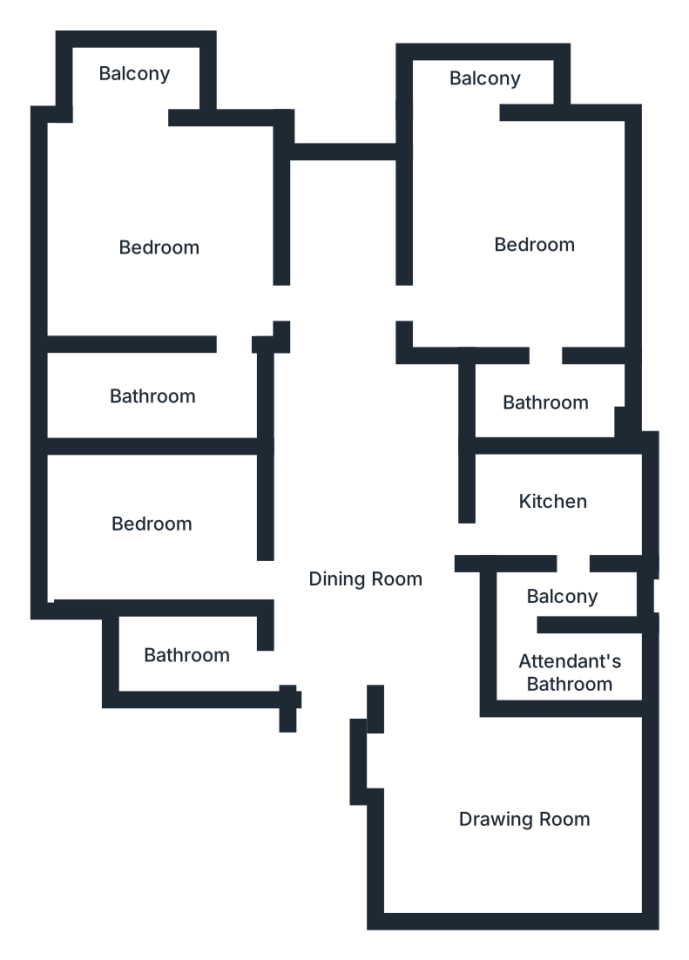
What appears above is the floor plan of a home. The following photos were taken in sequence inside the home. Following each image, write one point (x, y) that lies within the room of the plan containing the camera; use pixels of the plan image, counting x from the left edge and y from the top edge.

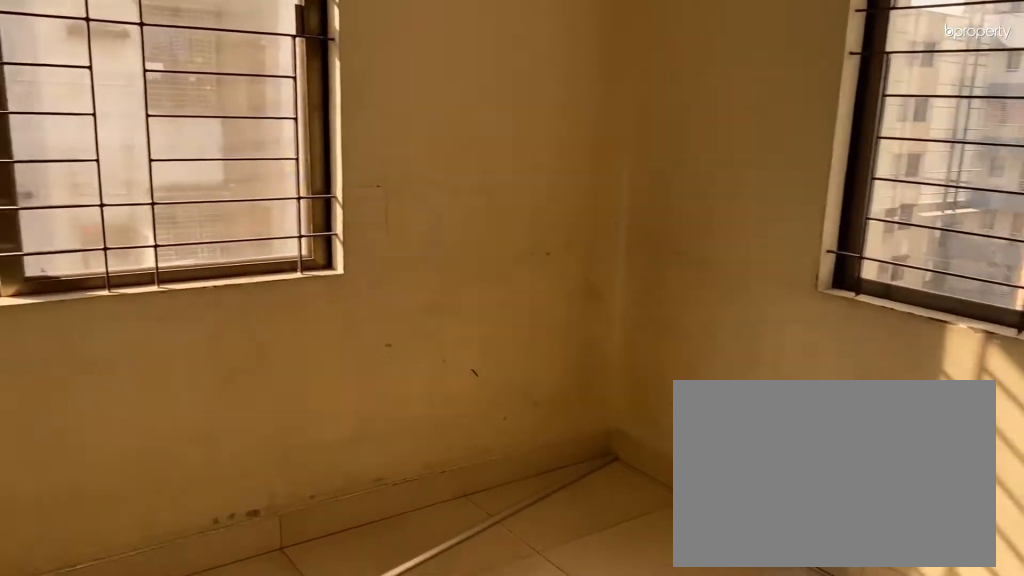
(507, 815)
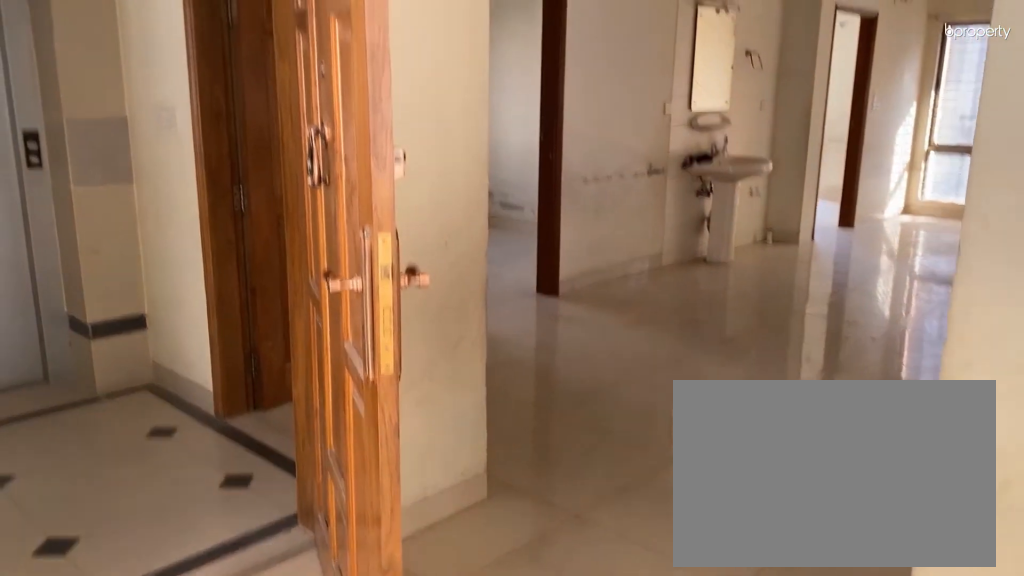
(507, 815)
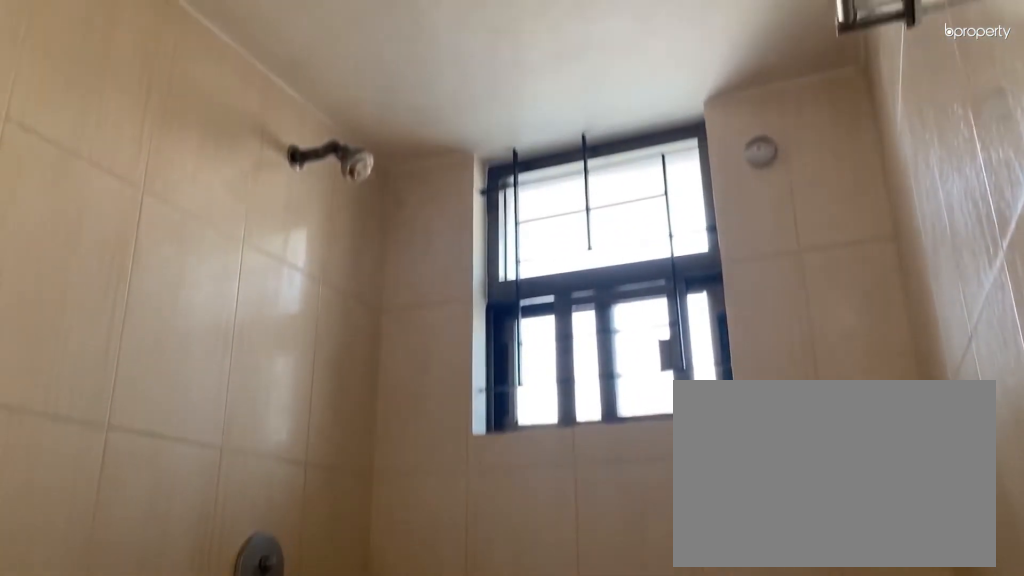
(157, 386)
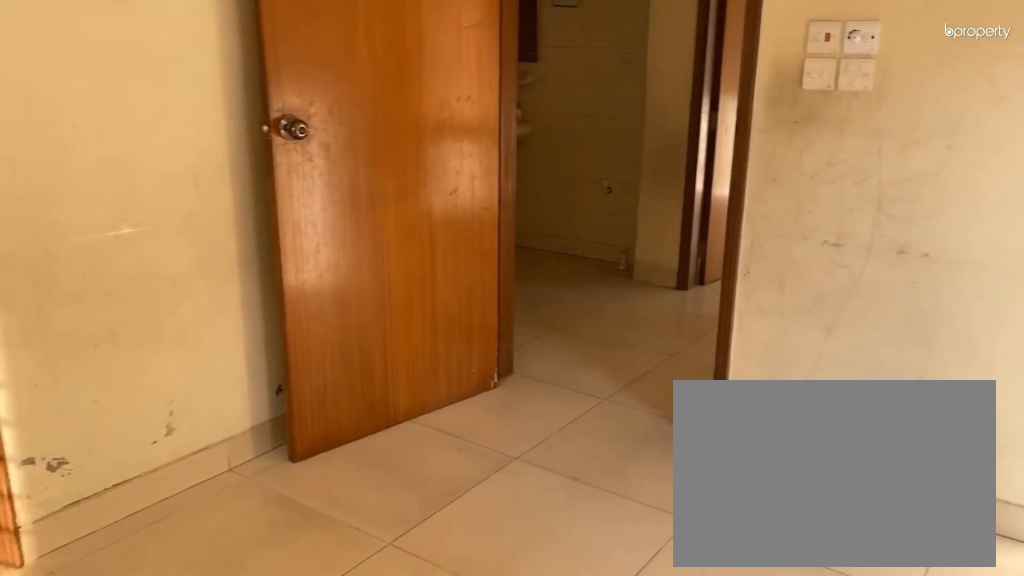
(536, 252)
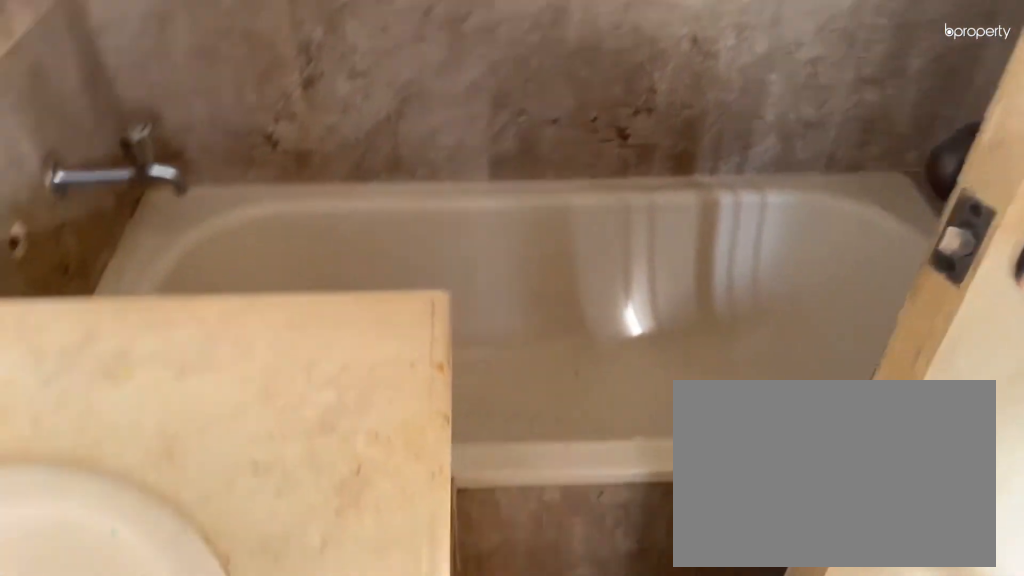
(542, 396)
